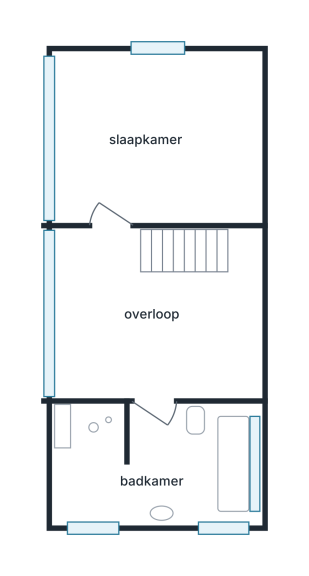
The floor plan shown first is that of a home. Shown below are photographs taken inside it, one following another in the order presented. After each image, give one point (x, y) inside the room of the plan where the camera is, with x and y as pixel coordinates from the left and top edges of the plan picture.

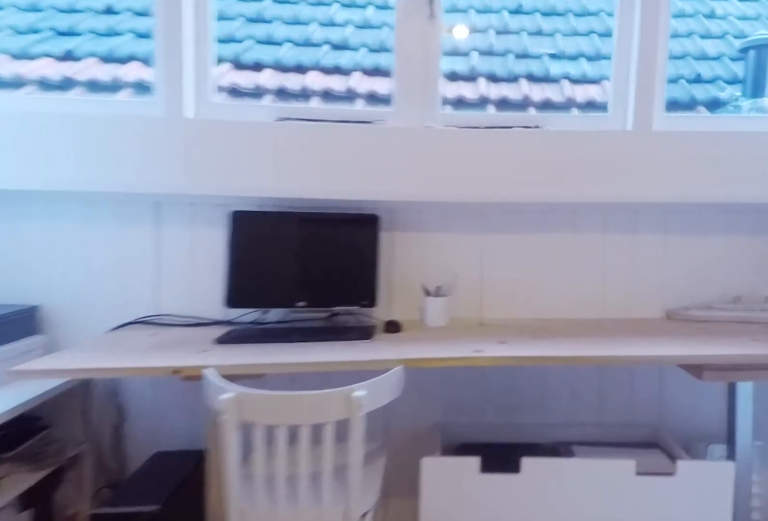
(149, 321)
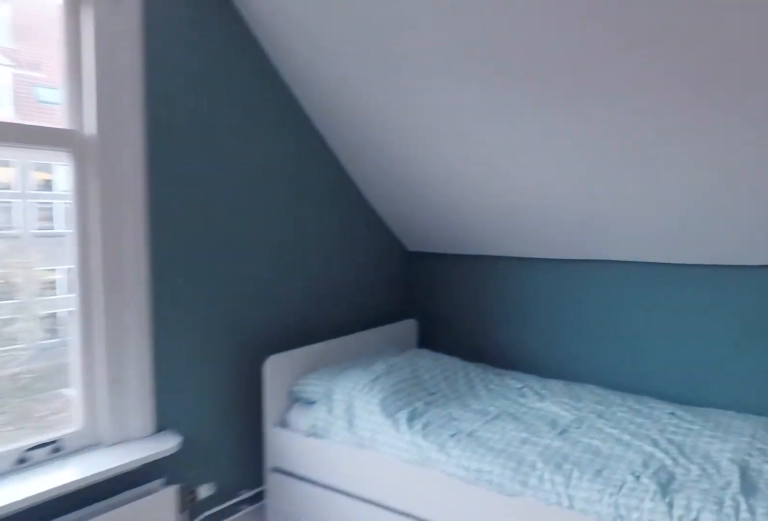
(59, 138)
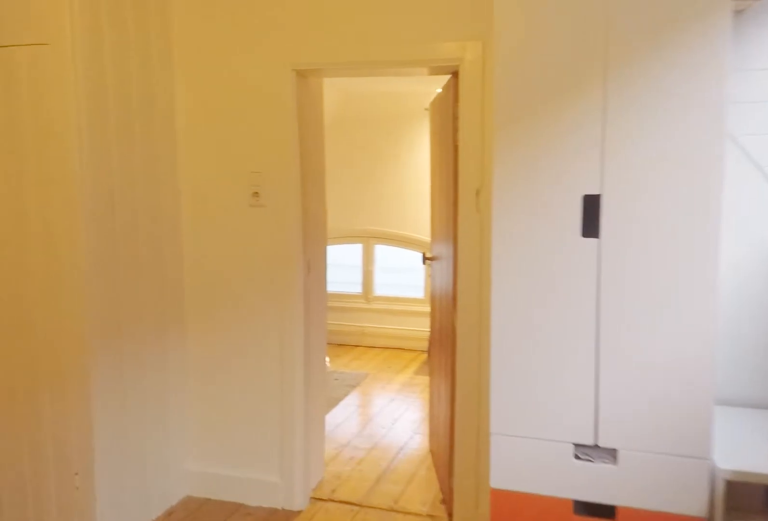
(149, 321)
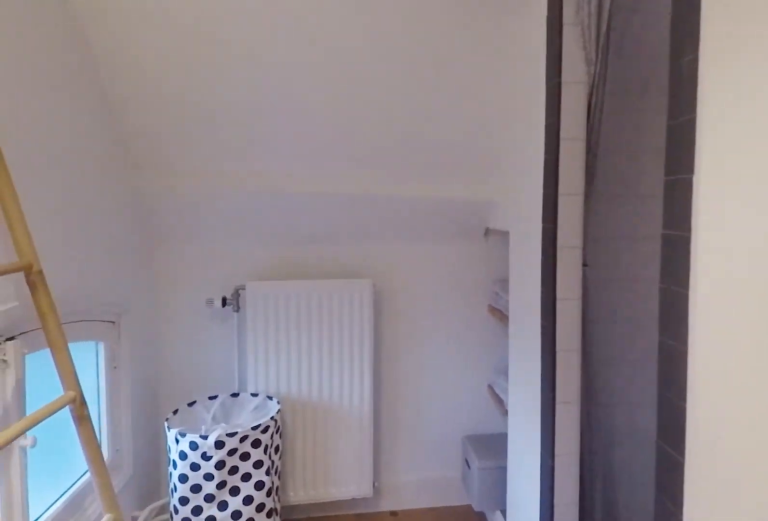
(60, 432)
